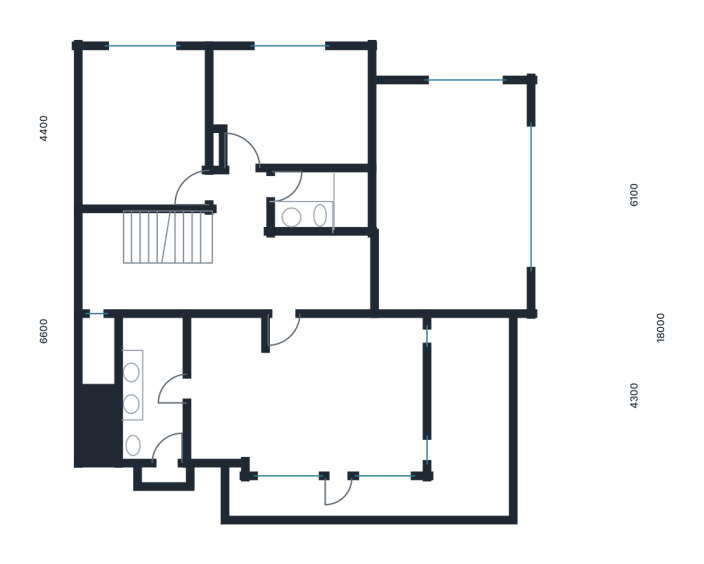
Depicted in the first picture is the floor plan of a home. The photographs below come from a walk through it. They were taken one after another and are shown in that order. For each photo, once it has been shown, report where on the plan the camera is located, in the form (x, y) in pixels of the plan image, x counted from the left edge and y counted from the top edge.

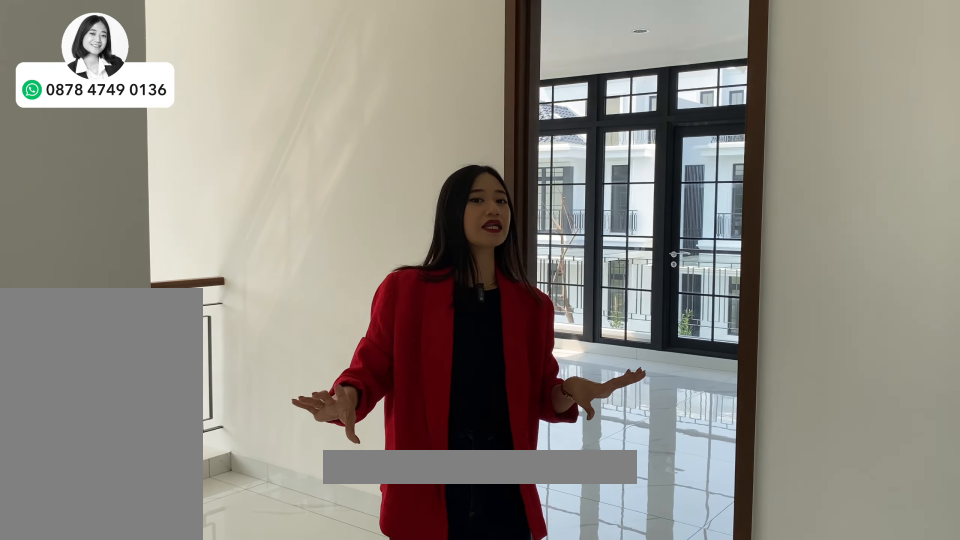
(338, 271)
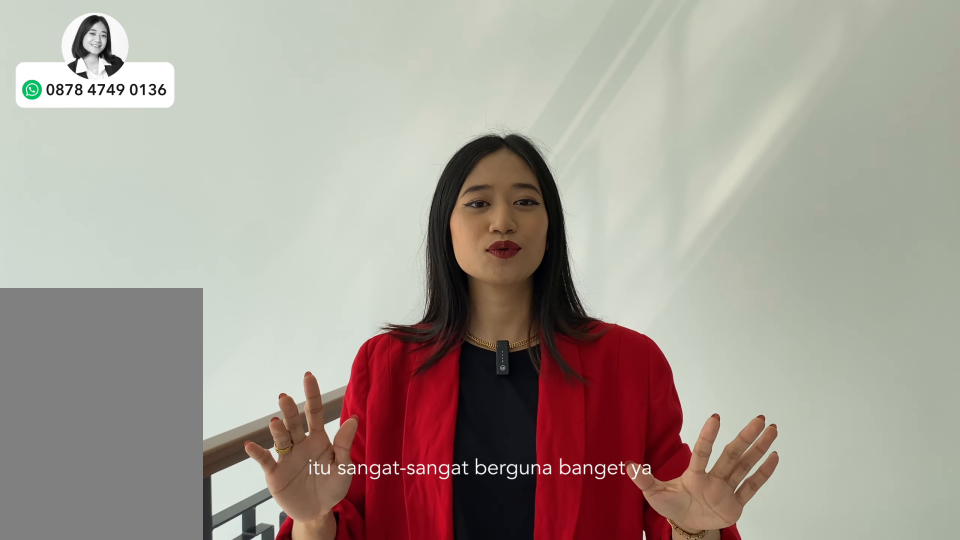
(338, 271)
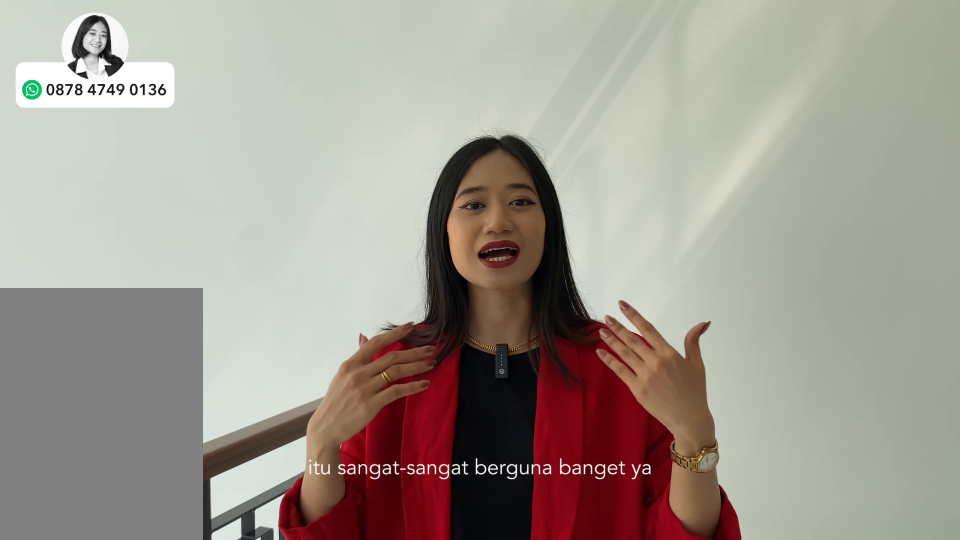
(338, 271)
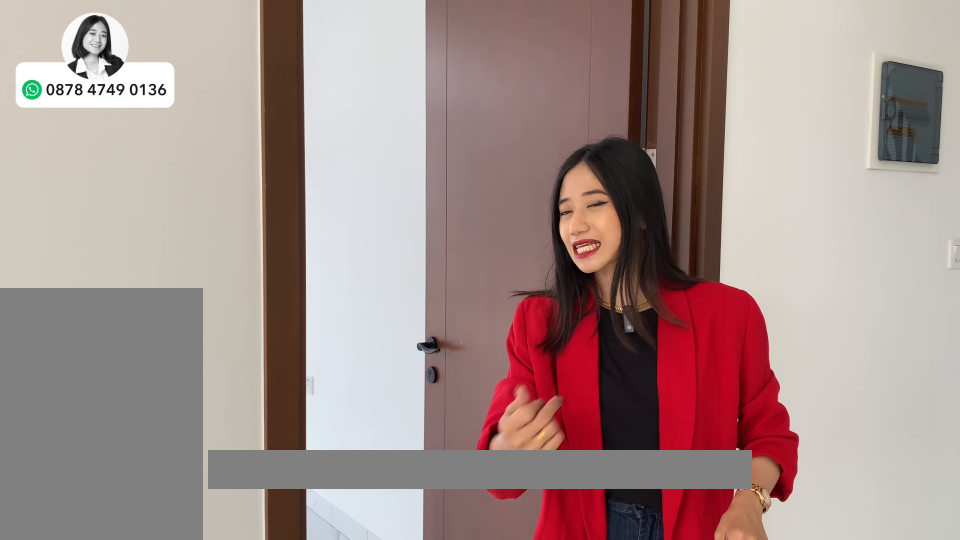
(356, 371)
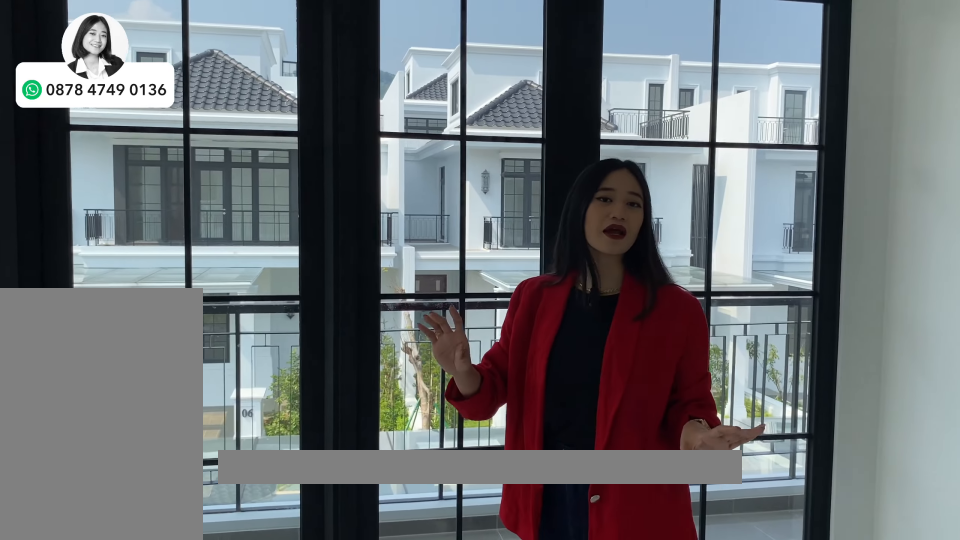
(223, 350)
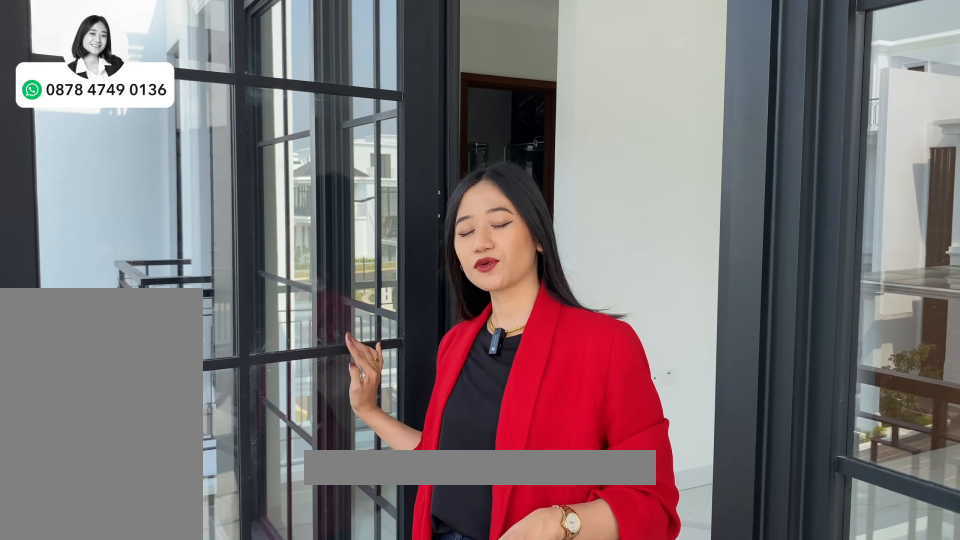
(369, 501)
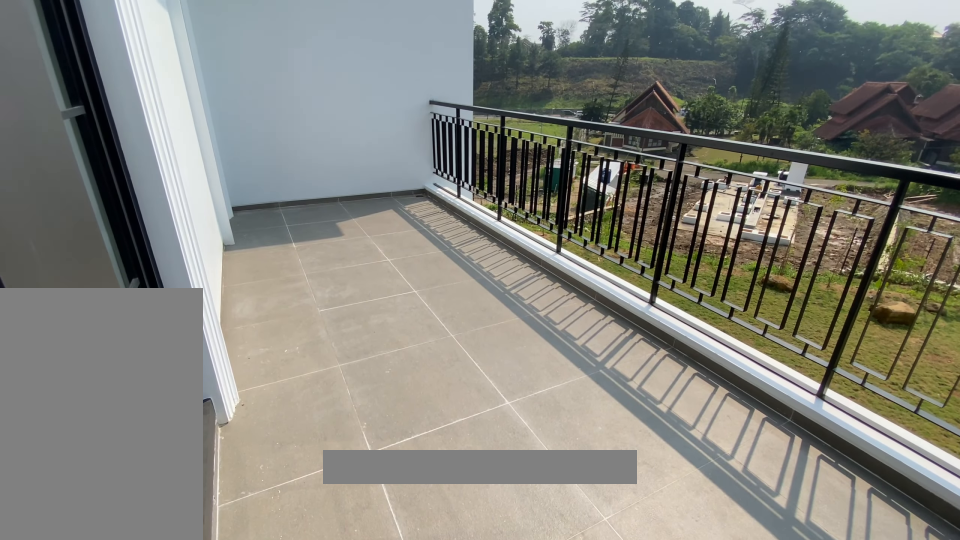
(479, 405)
